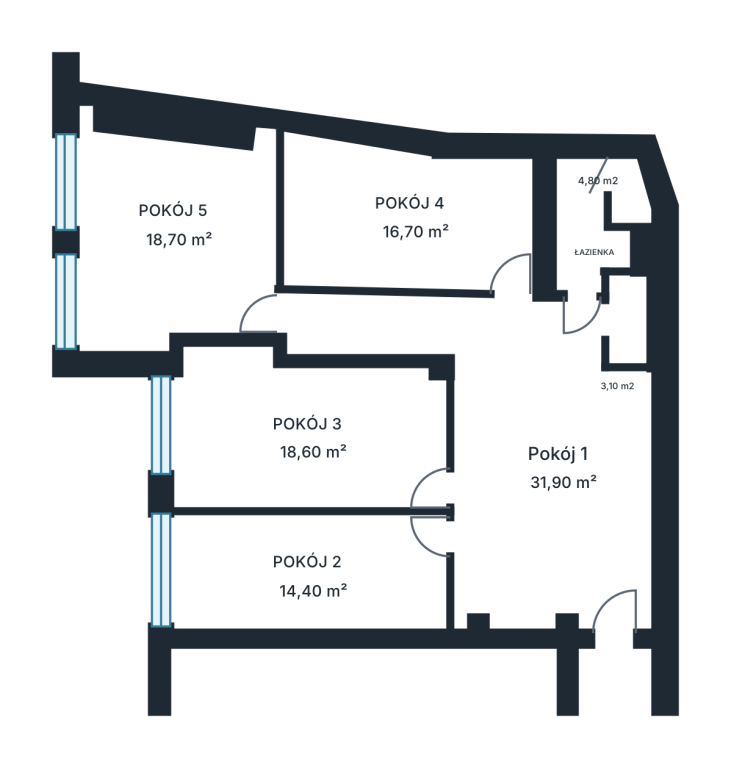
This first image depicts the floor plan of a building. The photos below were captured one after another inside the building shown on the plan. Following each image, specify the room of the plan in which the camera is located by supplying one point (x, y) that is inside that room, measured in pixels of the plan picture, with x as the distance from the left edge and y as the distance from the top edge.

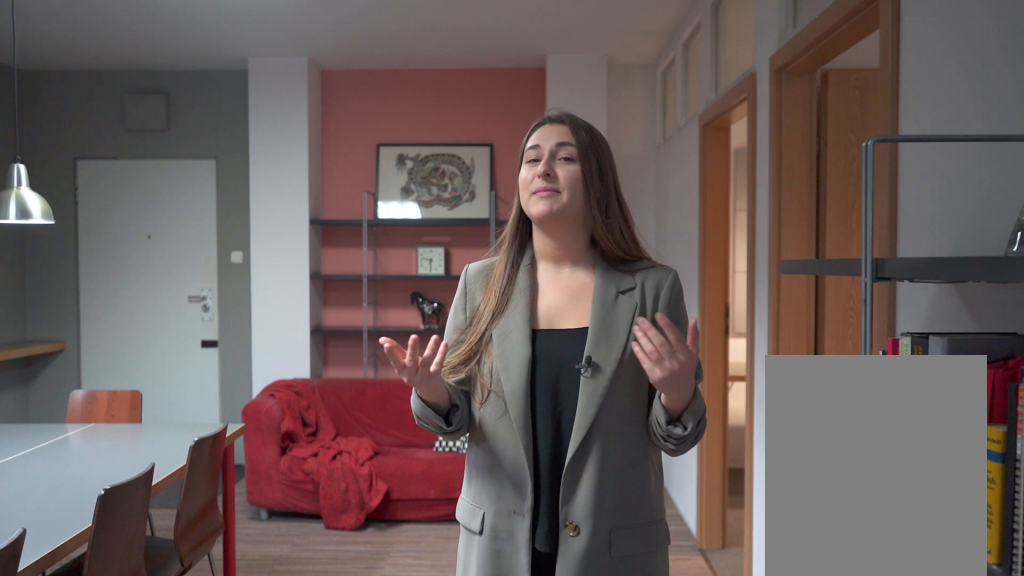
(504, 453)
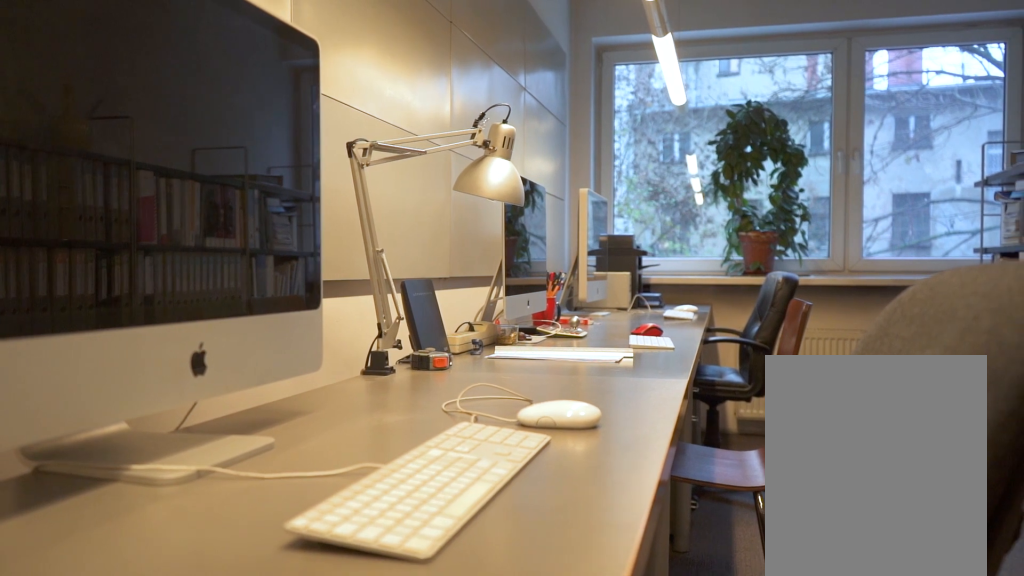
(303, 575)
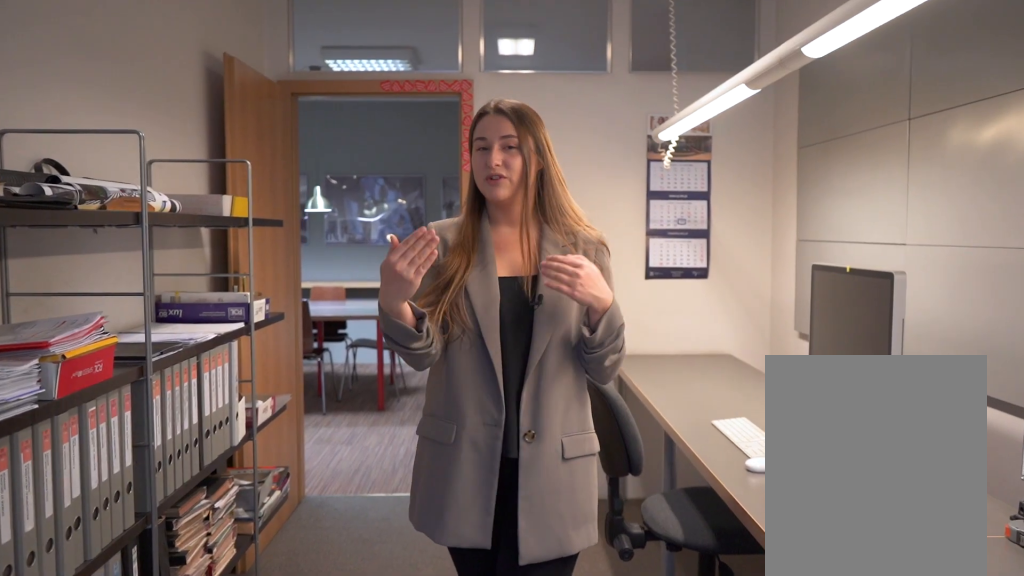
(303, 575)
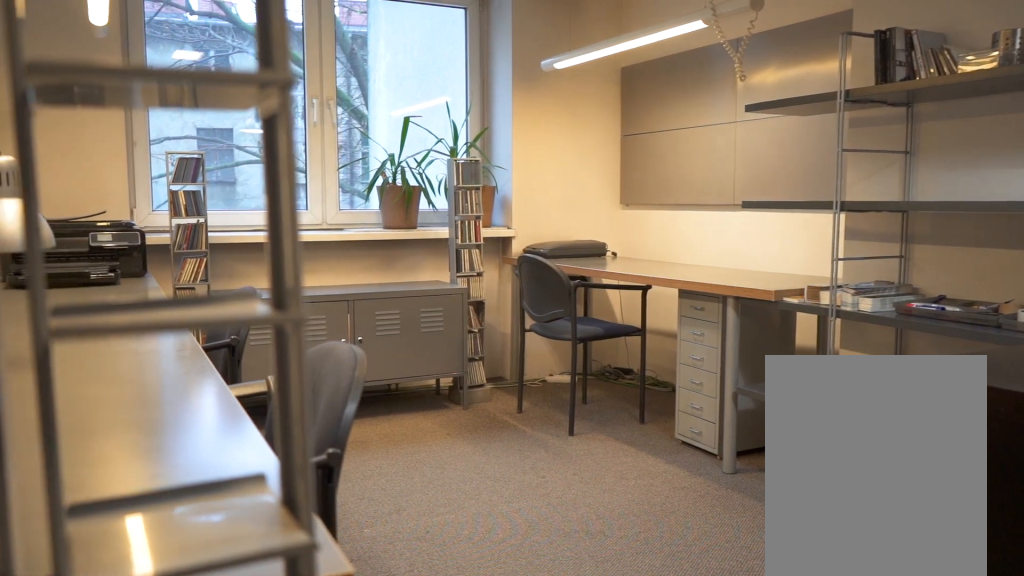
(320, 427)
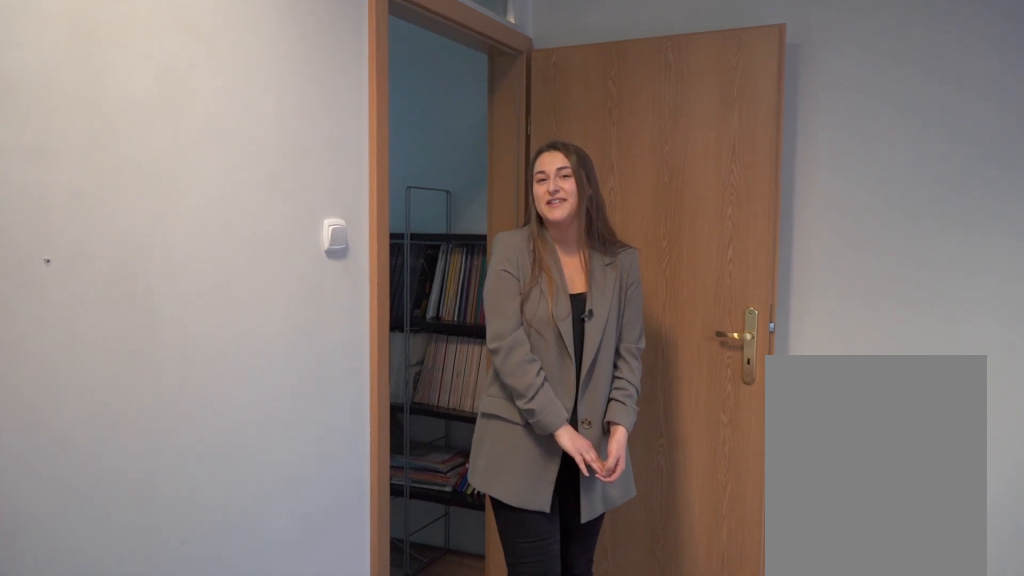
(168, 237)
